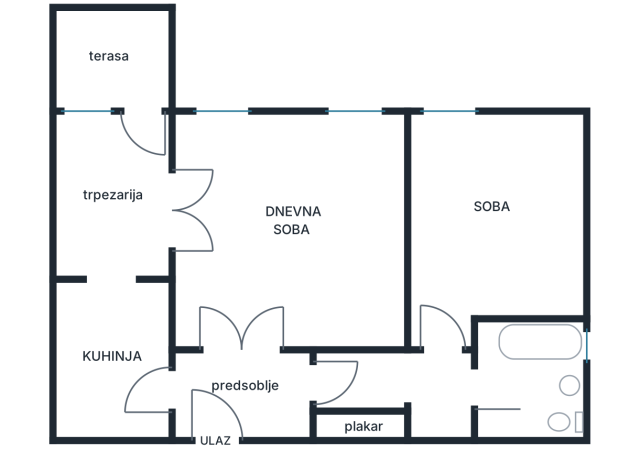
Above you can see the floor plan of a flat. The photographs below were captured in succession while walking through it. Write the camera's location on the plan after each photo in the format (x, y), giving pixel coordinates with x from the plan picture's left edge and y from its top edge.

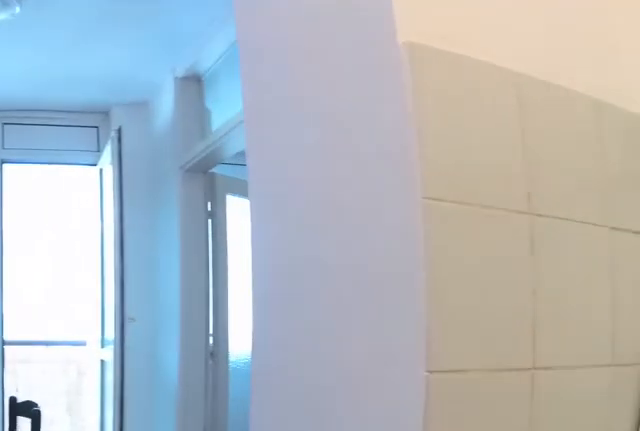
(123, 353)
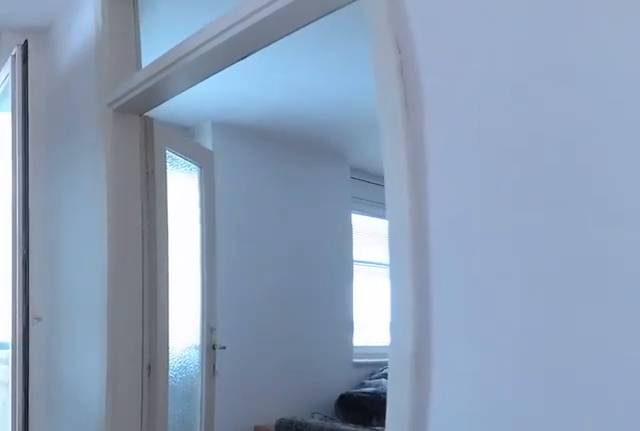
(123, 278)
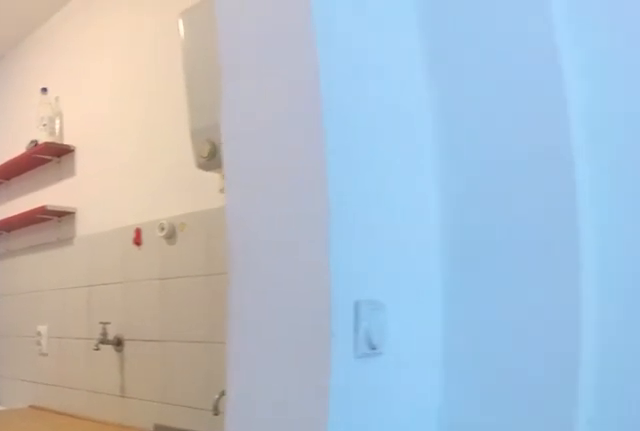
(143, 217)
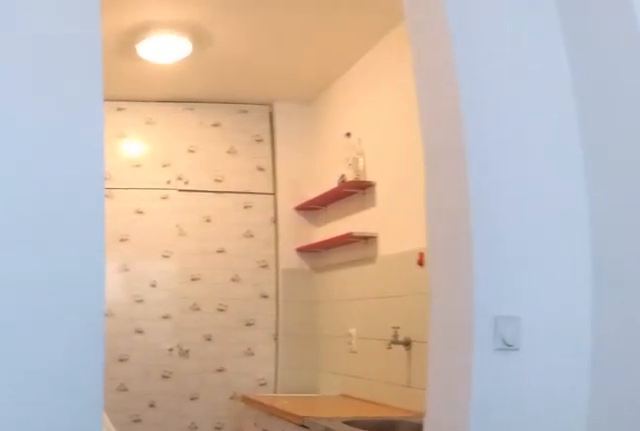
(141, 204)
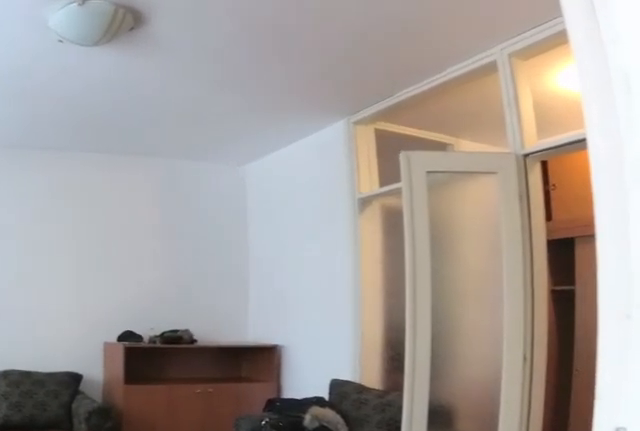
(142, 220)
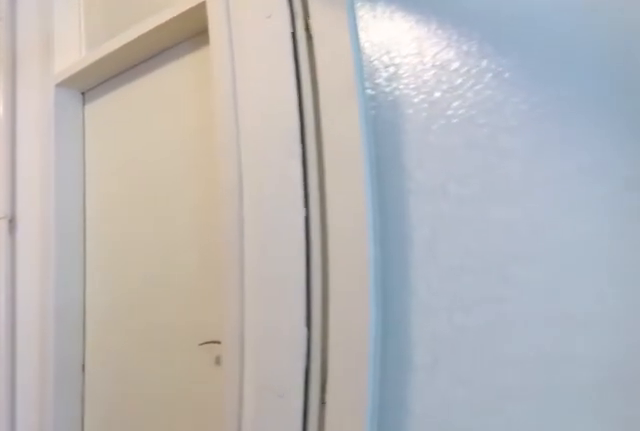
(256, 306)
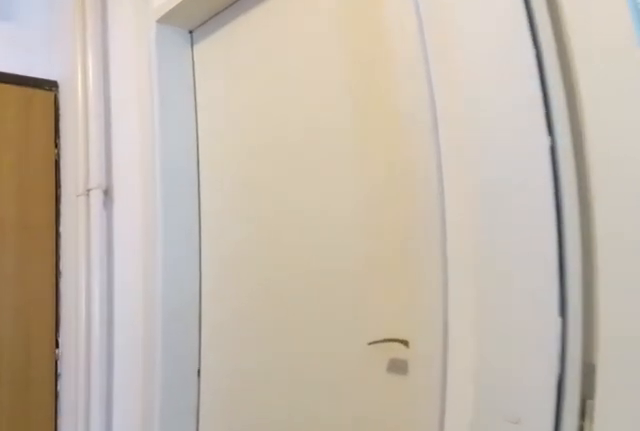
(256, 322)
